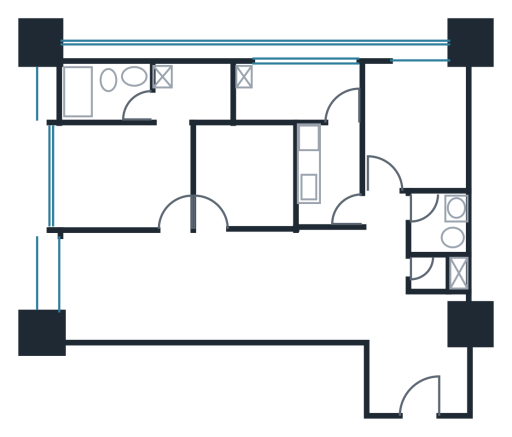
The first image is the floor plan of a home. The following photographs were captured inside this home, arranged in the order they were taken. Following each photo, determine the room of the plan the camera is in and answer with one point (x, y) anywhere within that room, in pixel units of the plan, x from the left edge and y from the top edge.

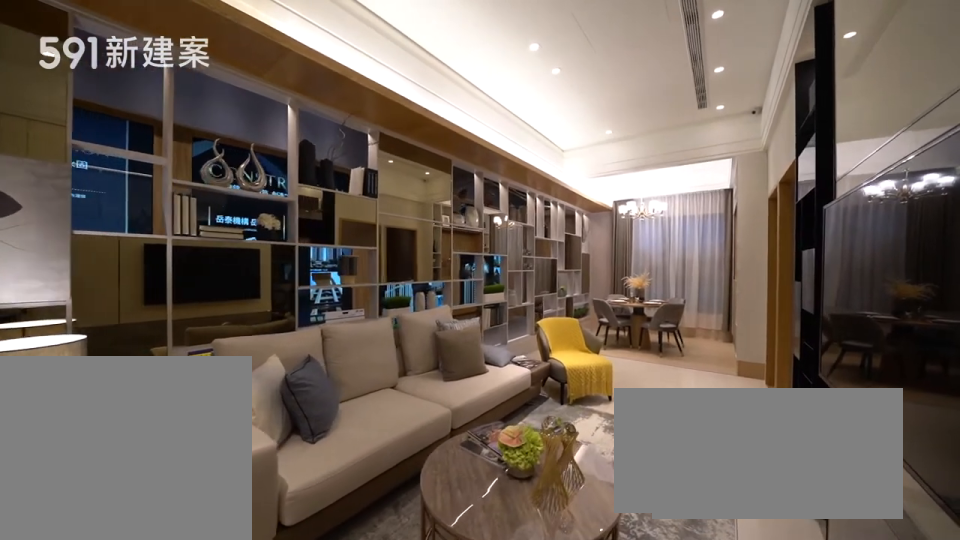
(273, 286)
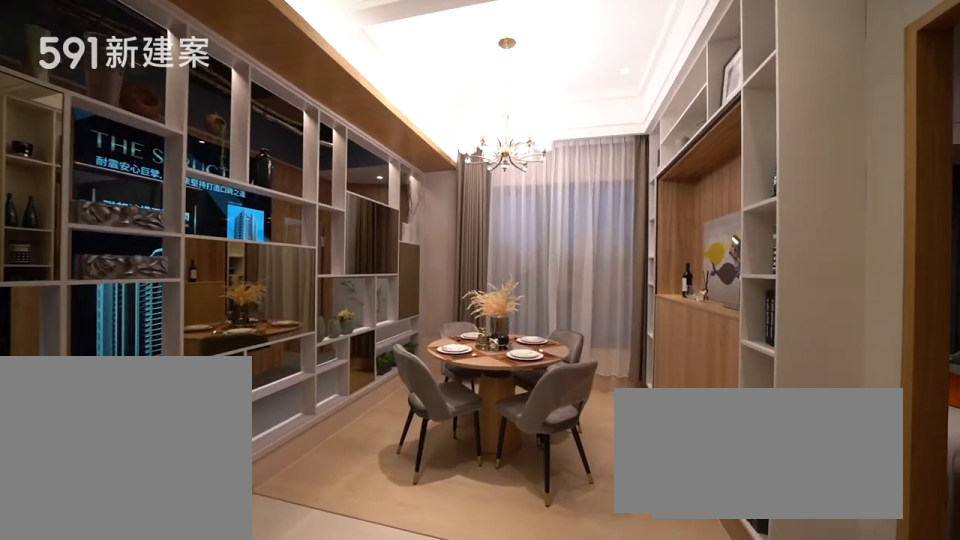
(107, 285)
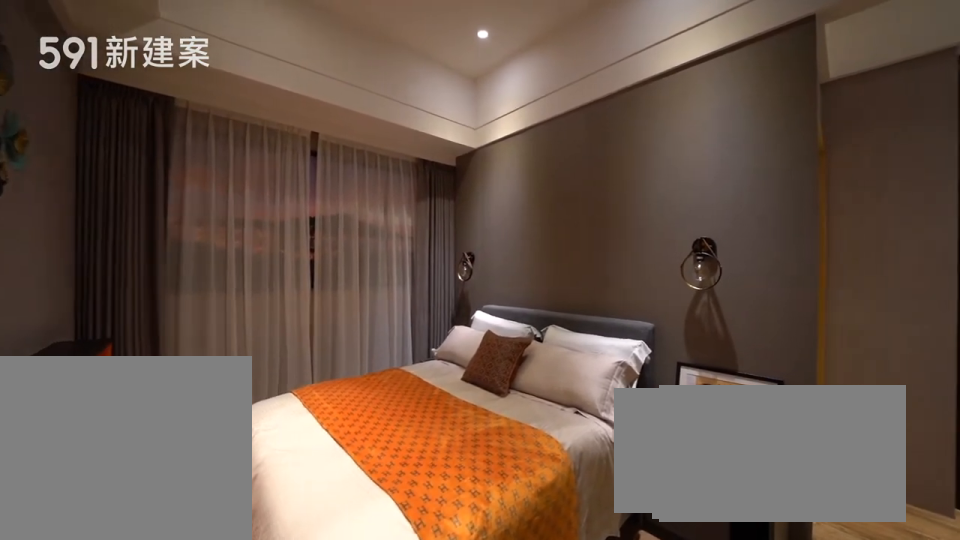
(138, 154)
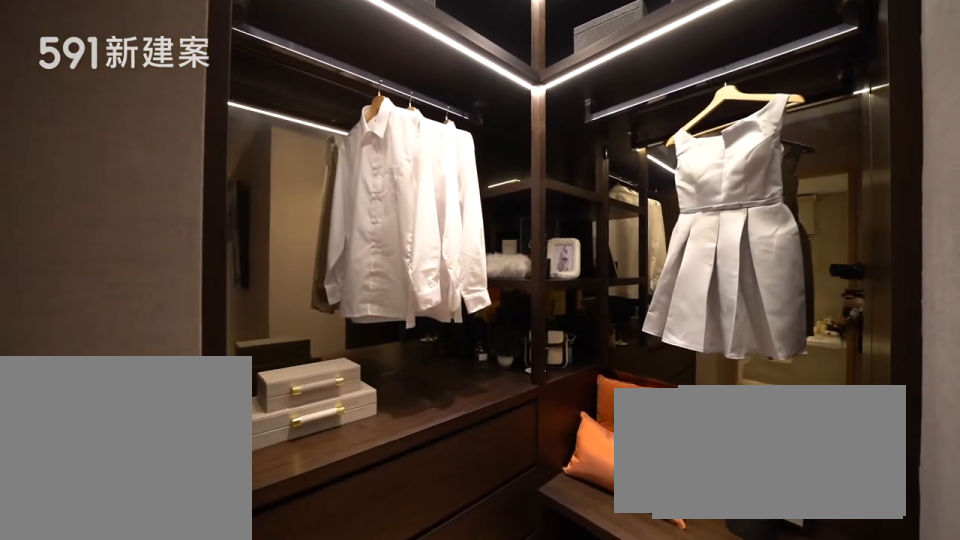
(138, 154)
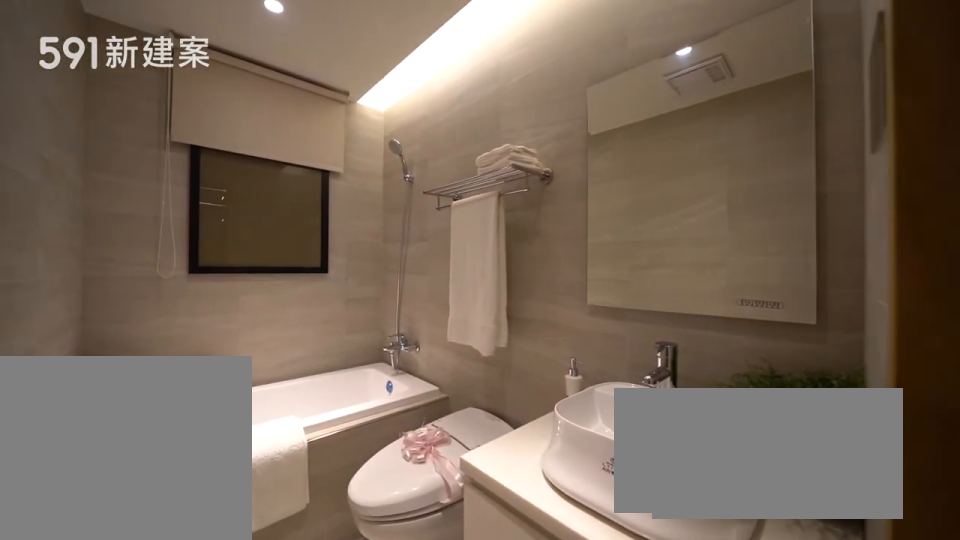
(104, 91)
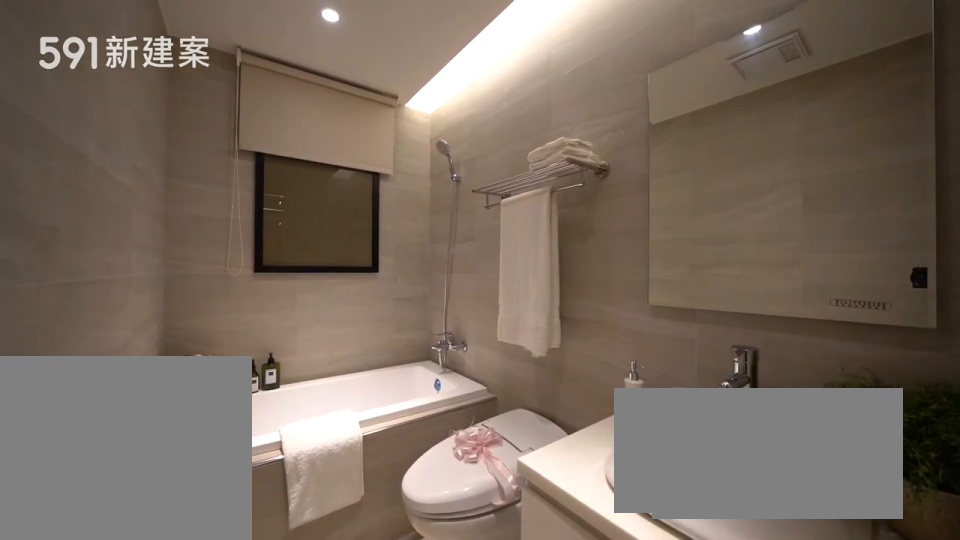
(104, 91)
